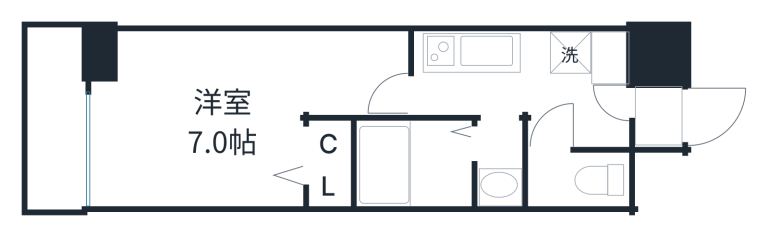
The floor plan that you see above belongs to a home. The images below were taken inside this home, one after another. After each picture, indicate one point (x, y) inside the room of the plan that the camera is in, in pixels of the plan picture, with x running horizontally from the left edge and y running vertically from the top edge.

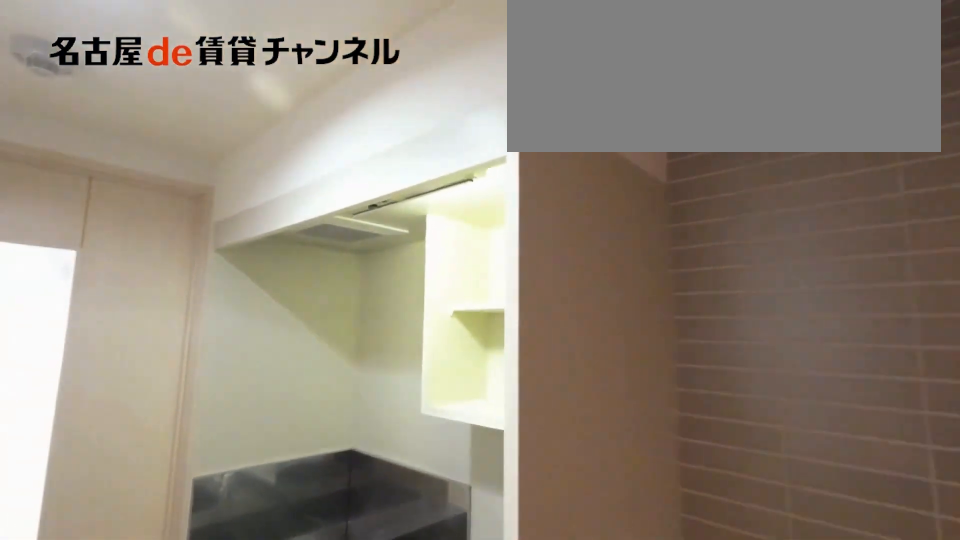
(563, 55)
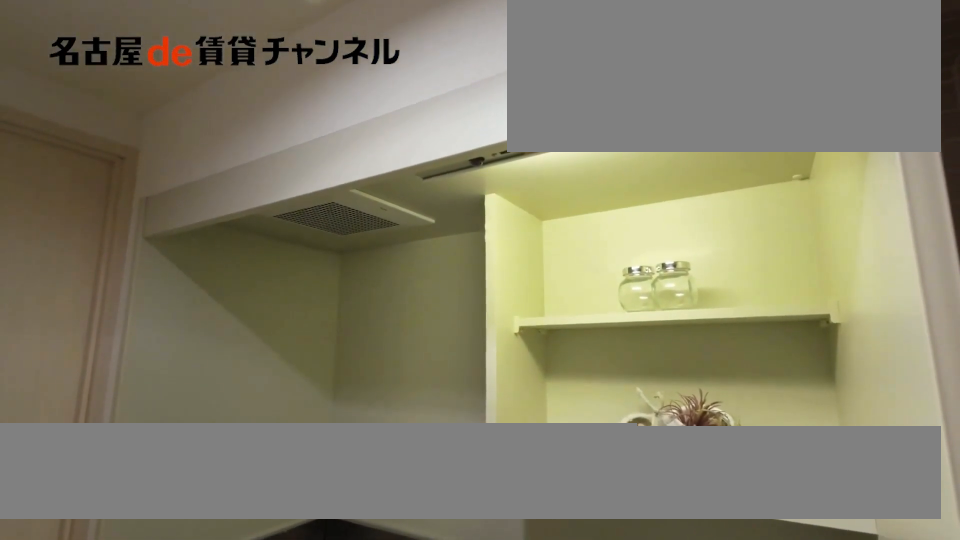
(481, 52)
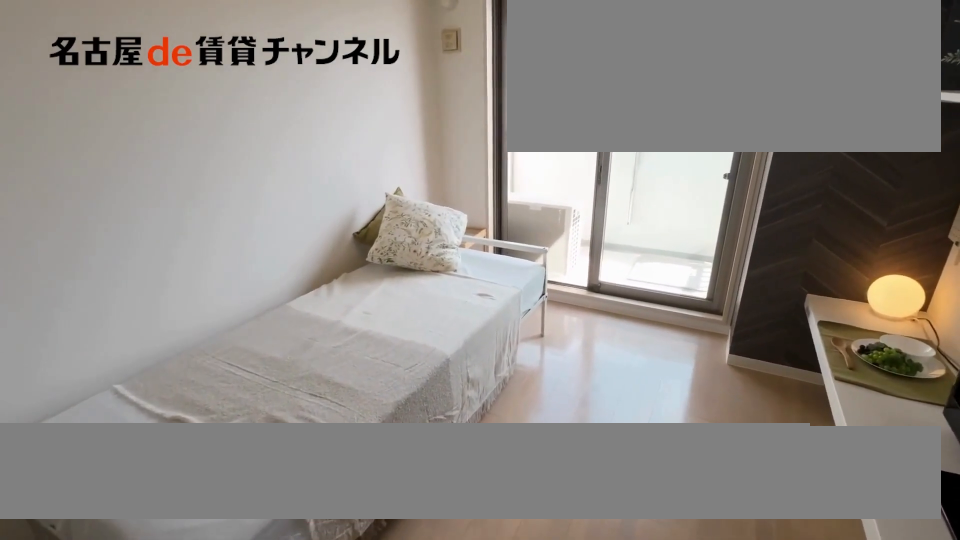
(227, 109)
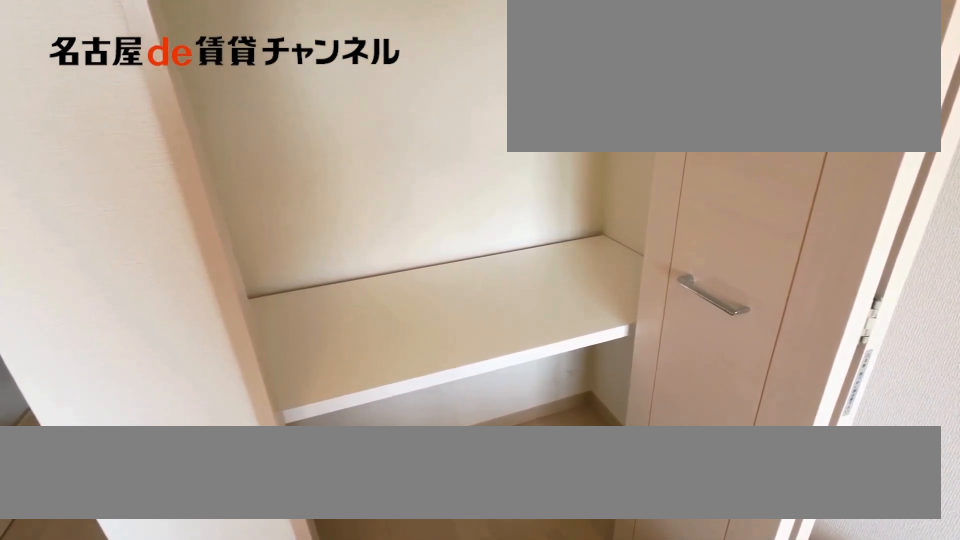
(327, 164)
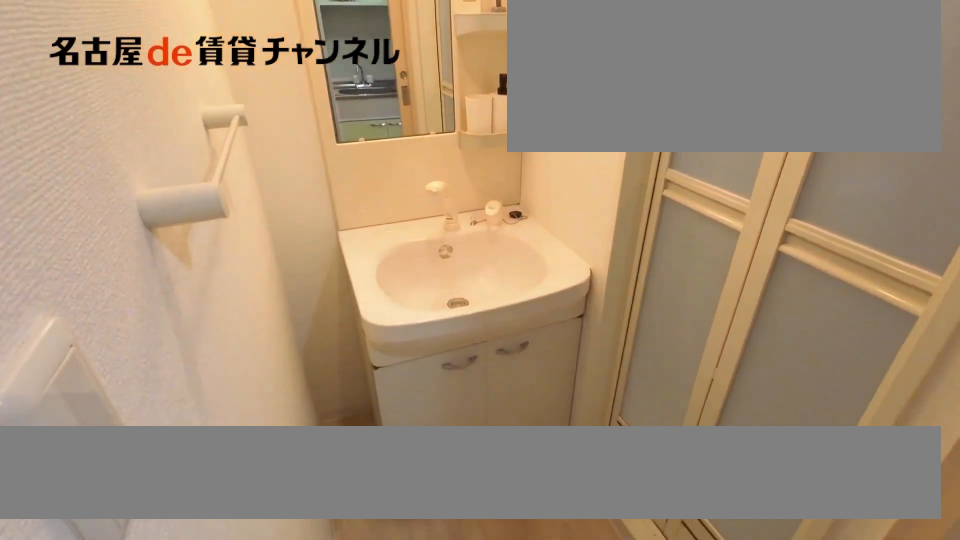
(508, 163)
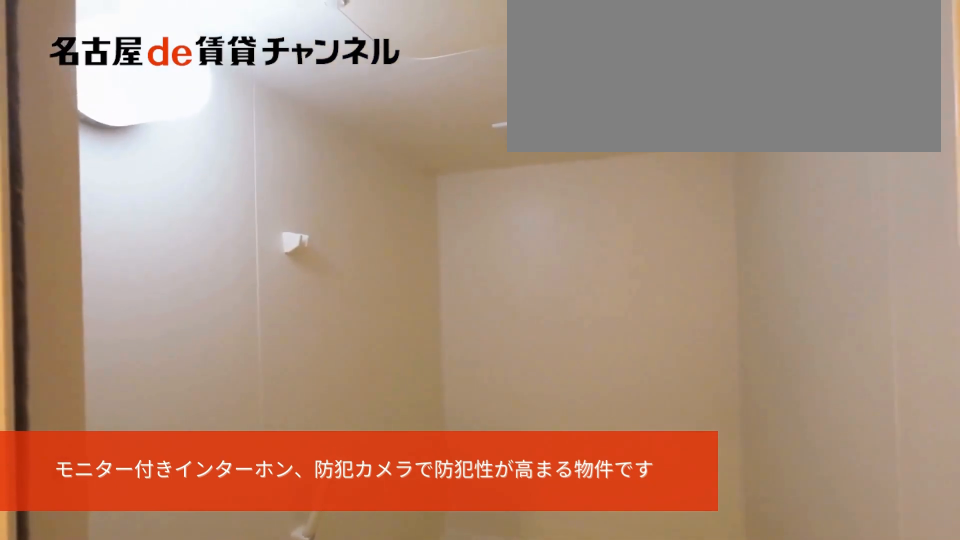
(411, 162)
